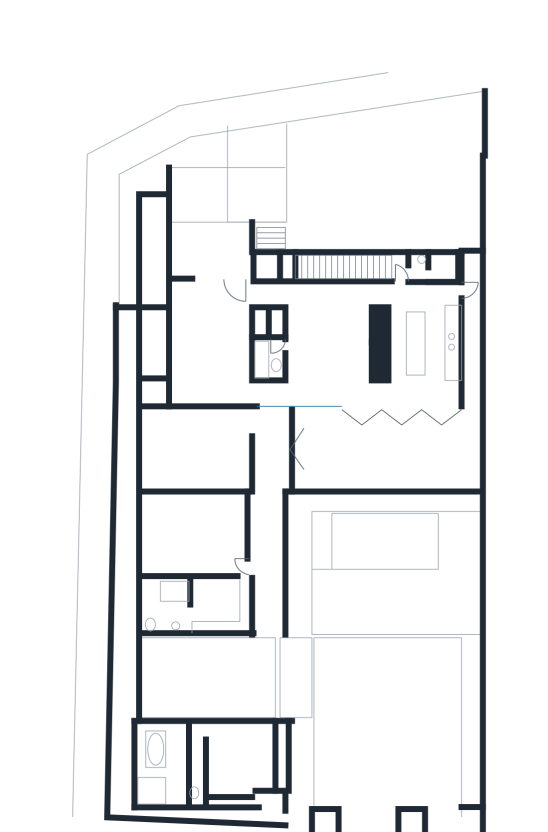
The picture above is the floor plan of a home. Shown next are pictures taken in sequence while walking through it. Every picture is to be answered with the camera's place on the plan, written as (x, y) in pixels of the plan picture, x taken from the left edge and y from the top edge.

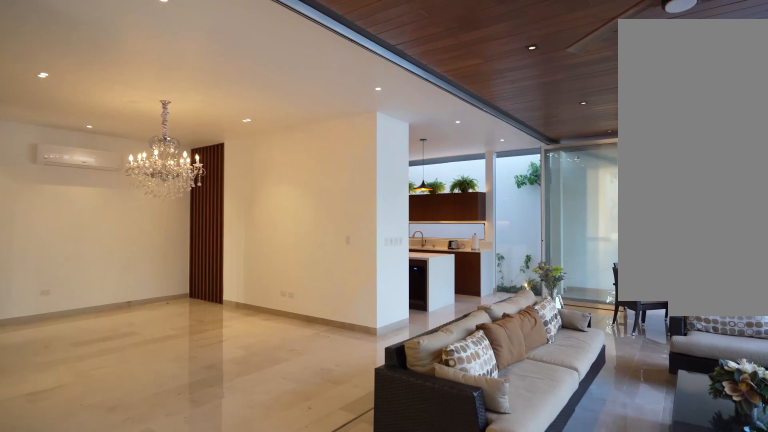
(269, 433)
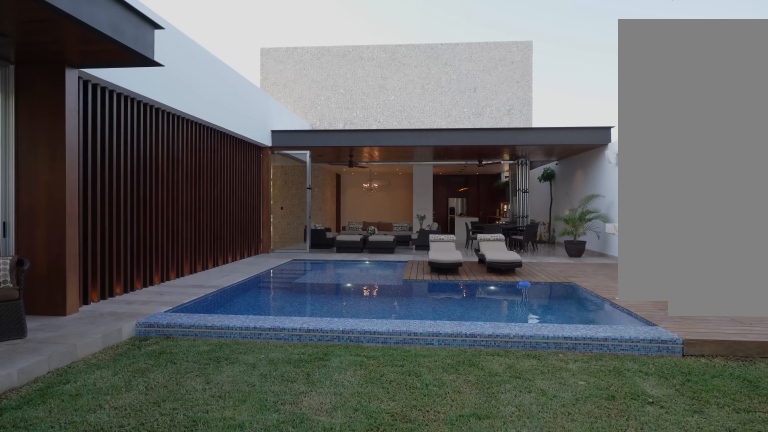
(379, 713)
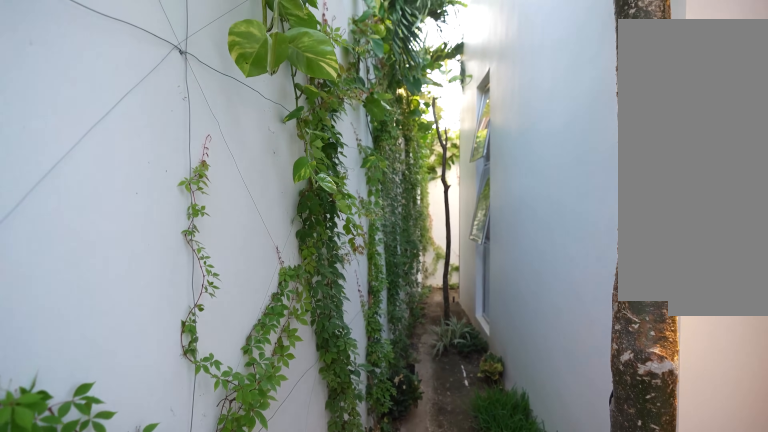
(293, 820)
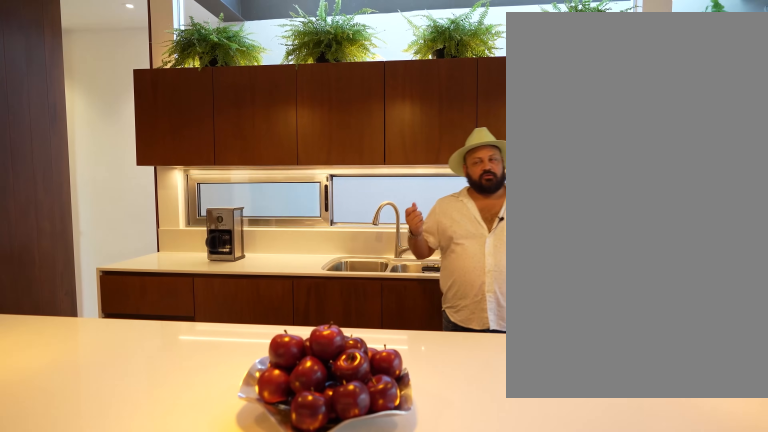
(396, 338)
